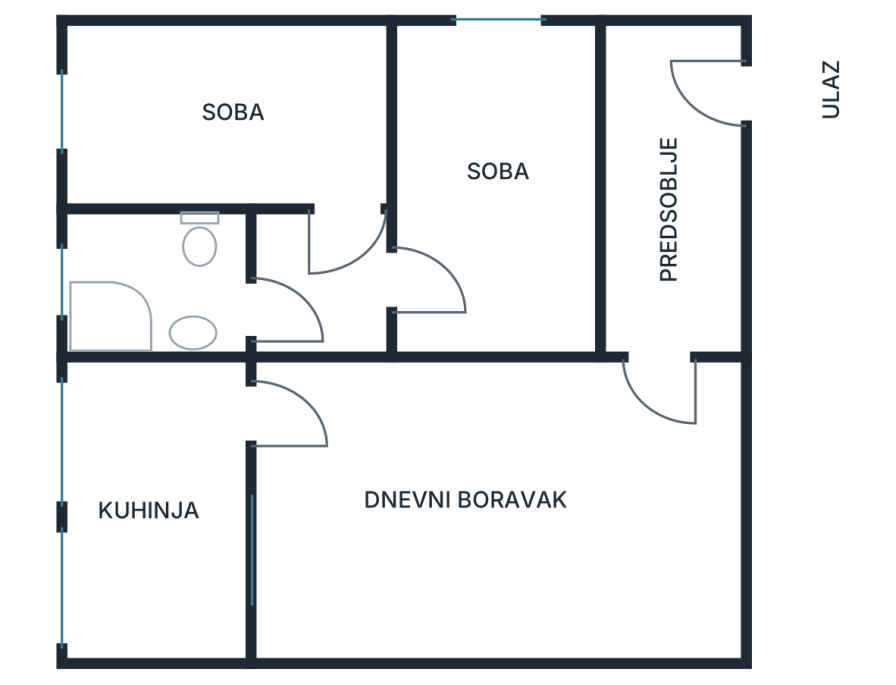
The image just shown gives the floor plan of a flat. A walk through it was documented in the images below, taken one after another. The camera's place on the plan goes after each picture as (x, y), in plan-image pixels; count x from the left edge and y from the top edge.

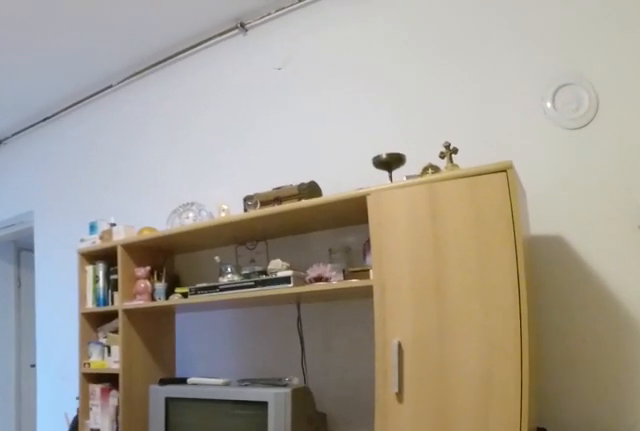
(736, 583)
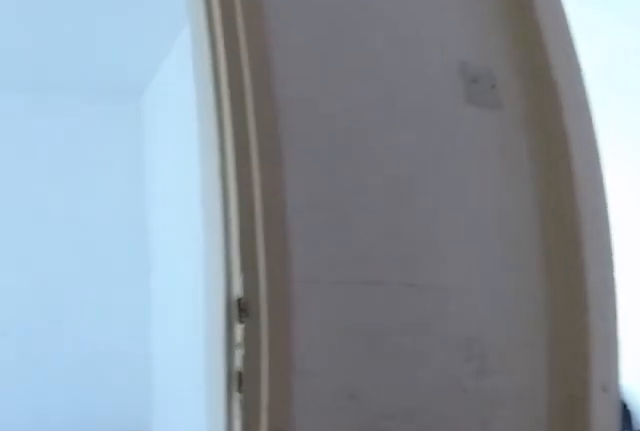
(331, 292)
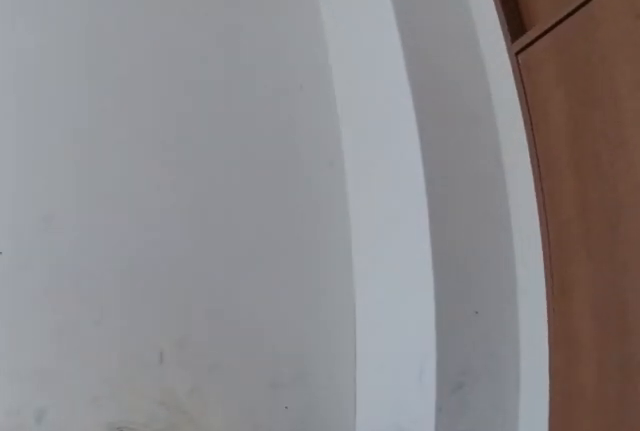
(404, 267)
